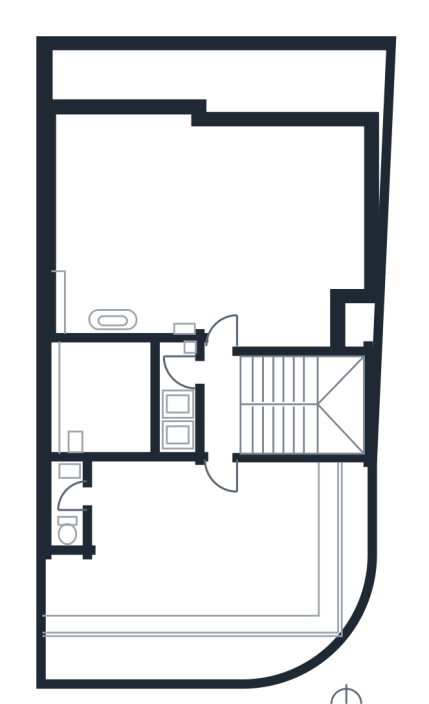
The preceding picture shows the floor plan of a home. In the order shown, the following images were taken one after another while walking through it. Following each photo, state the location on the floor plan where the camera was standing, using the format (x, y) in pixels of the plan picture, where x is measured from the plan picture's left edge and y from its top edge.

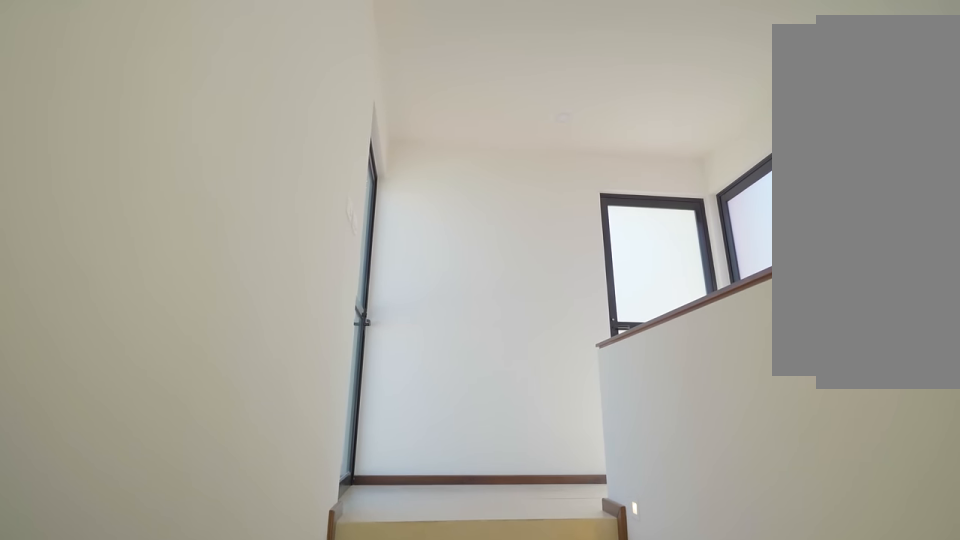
(332, 435)
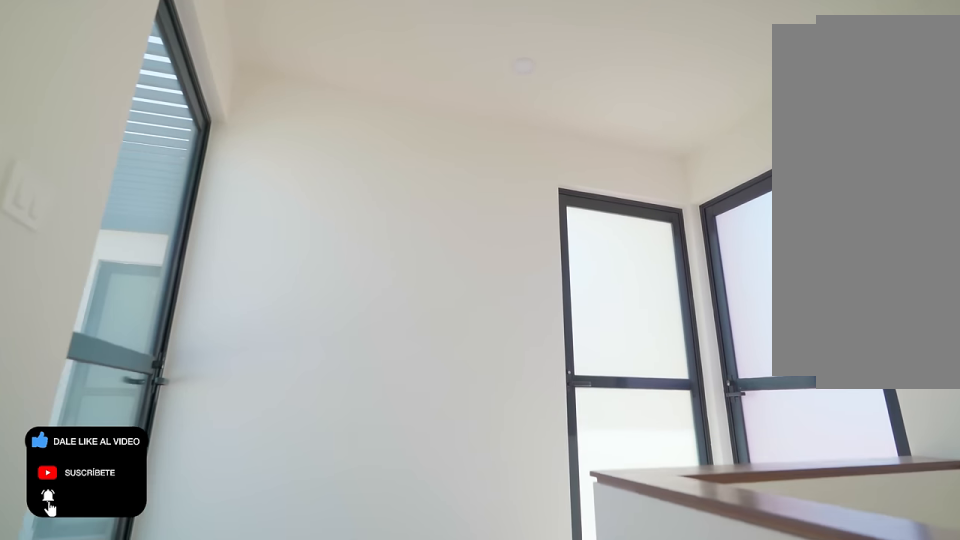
(297, 431)
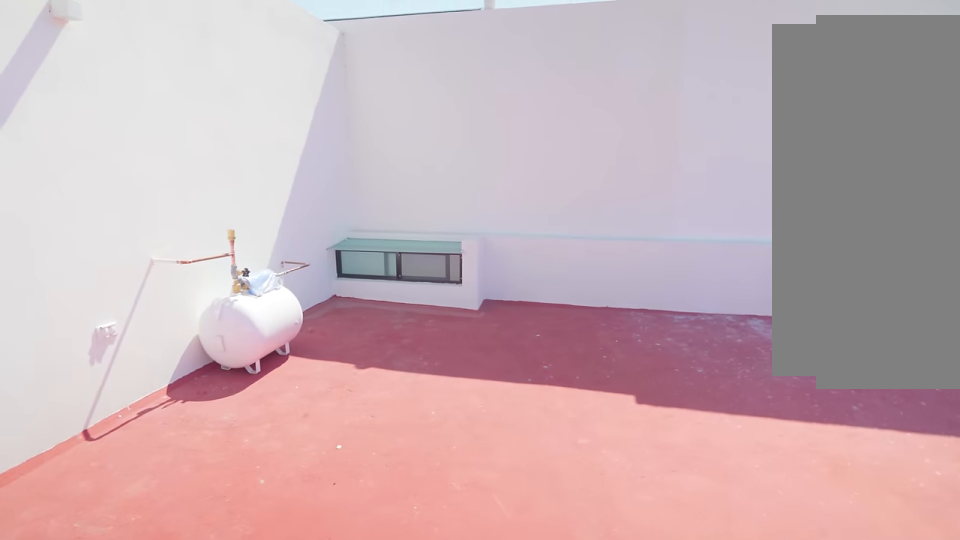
(287, 299)
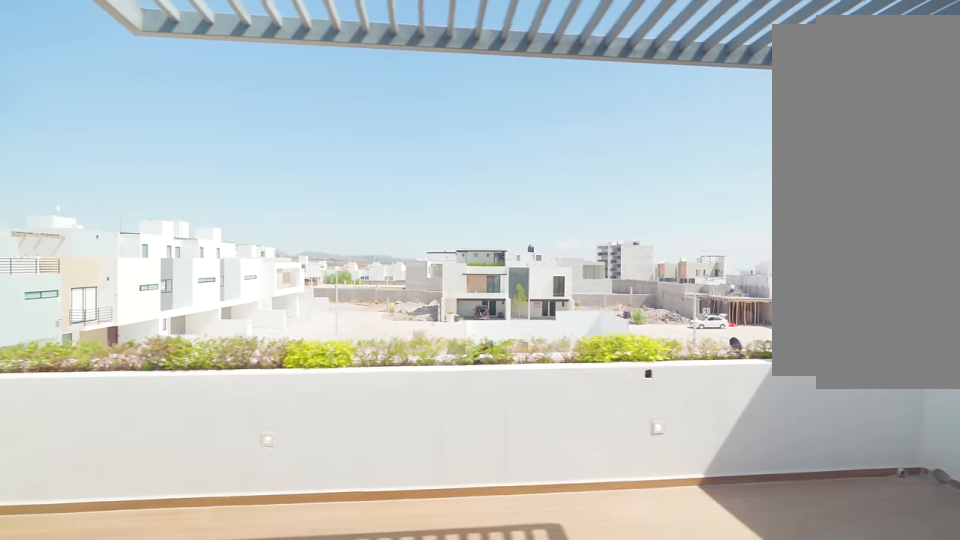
(222, 513)
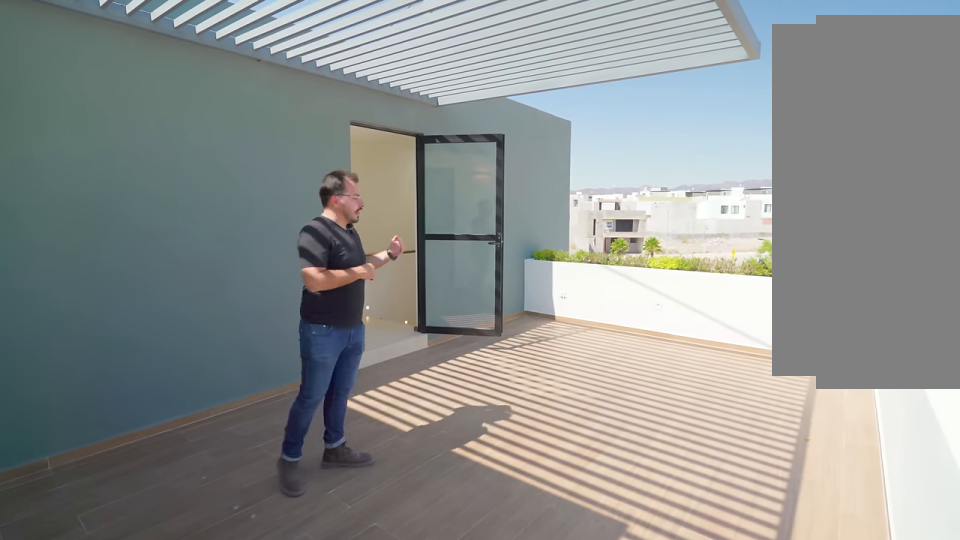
(68, 612)
